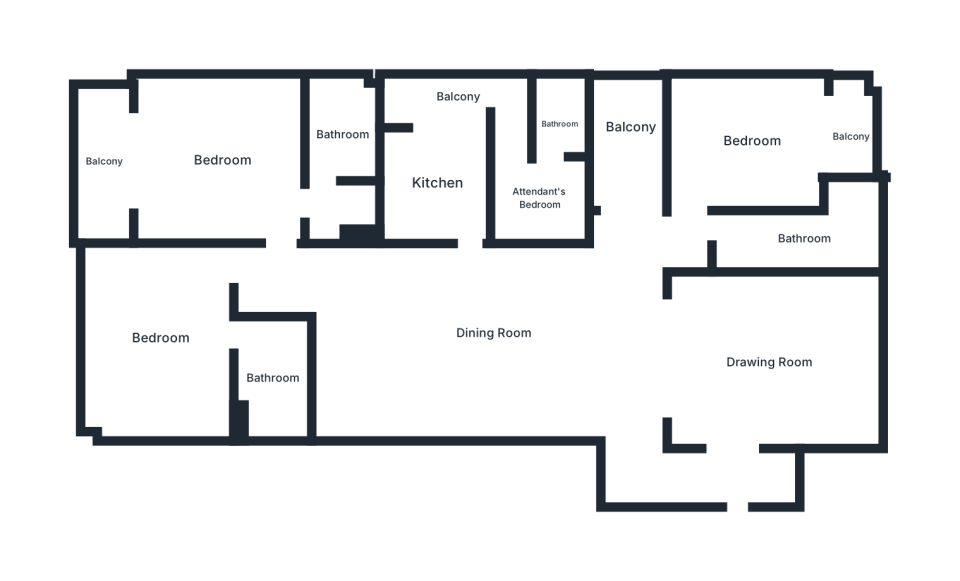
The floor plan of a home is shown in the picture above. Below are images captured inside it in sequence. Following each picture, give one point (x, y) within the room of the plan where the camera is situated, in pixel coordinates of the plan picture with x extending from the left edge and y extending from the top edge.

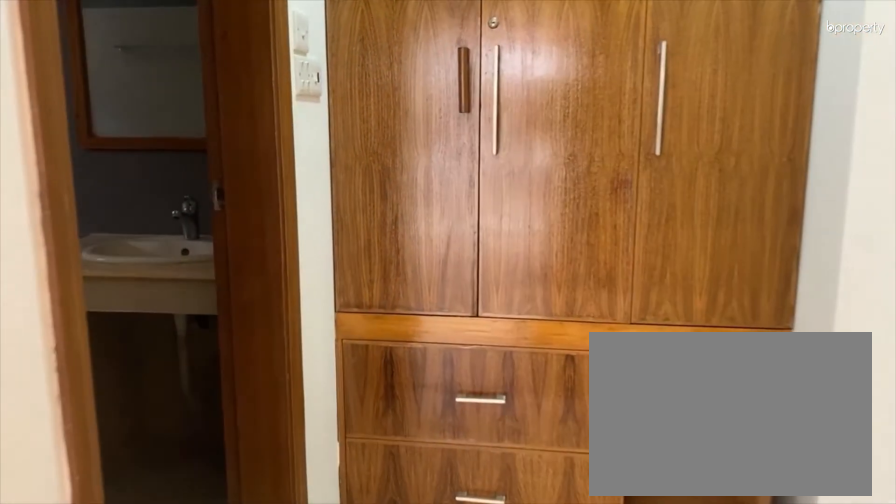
(321, 187)
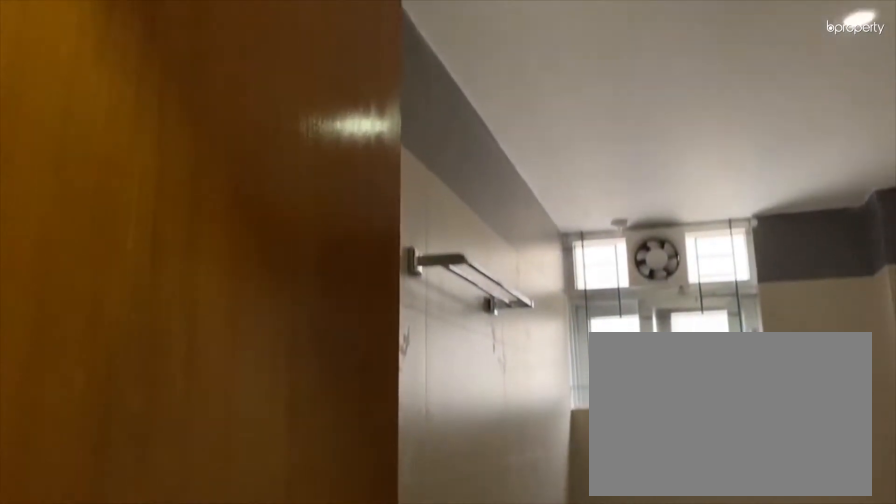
(342, 134)
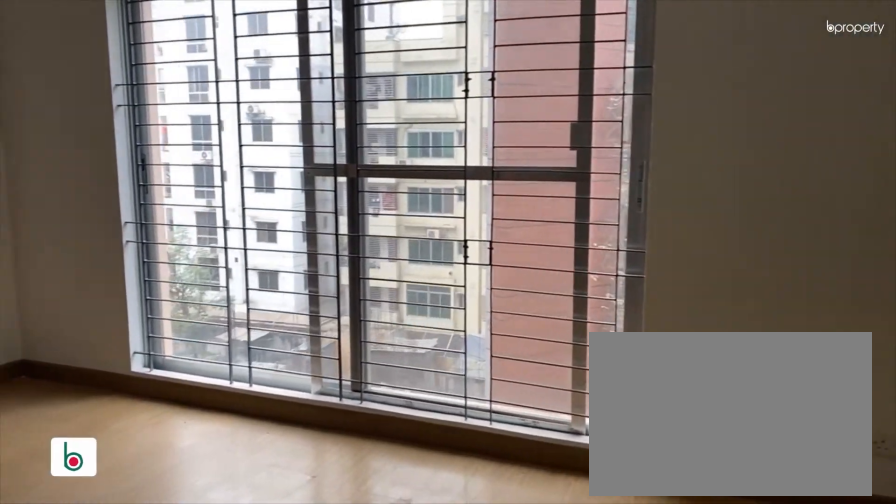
(158, 339)
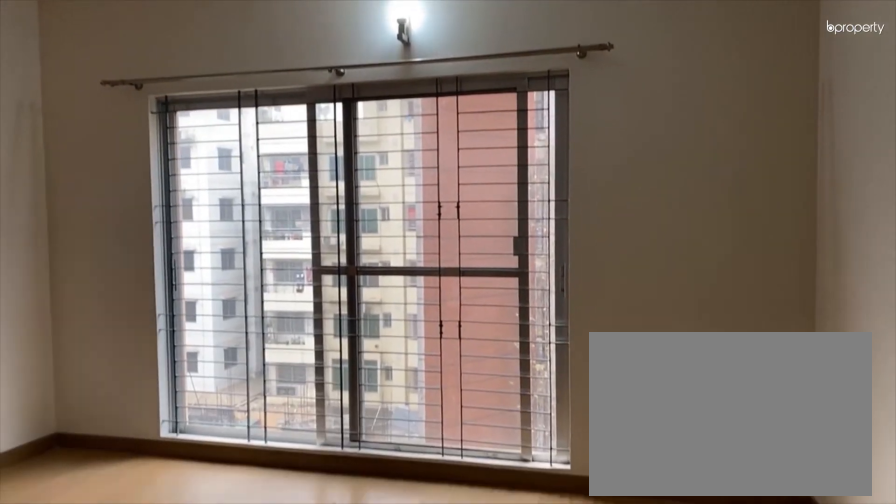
(158, 339)
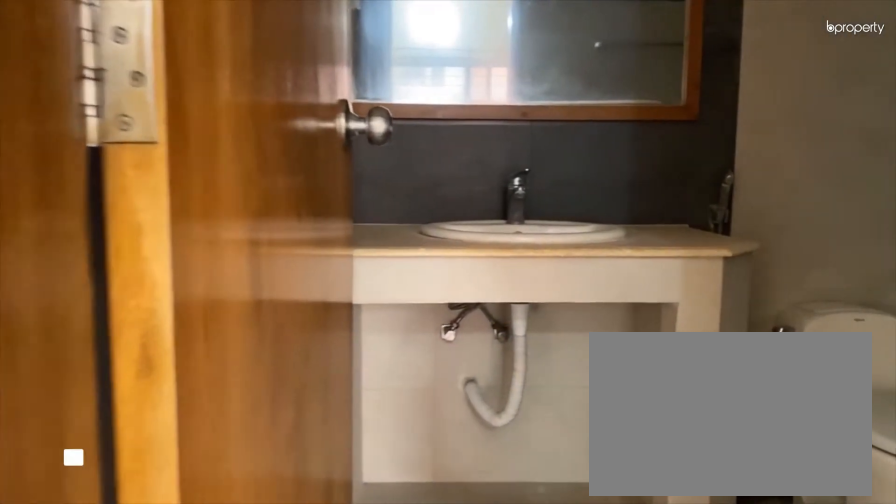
(271, 378)
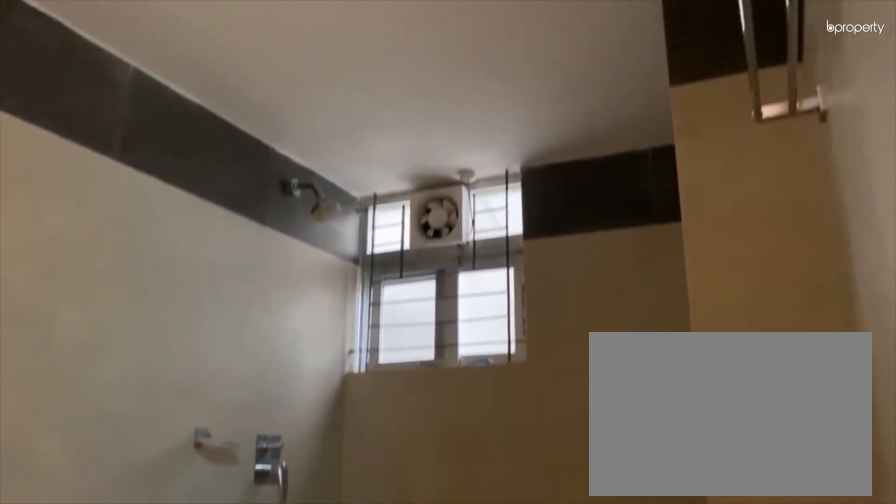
(271, 378)
